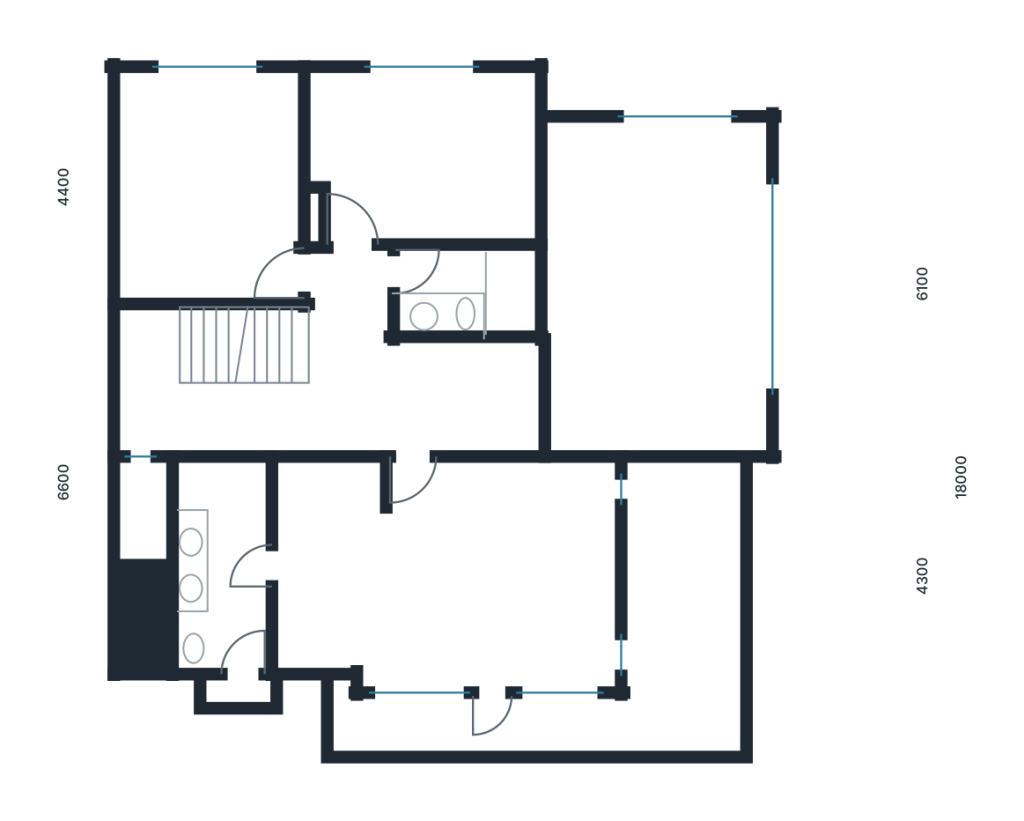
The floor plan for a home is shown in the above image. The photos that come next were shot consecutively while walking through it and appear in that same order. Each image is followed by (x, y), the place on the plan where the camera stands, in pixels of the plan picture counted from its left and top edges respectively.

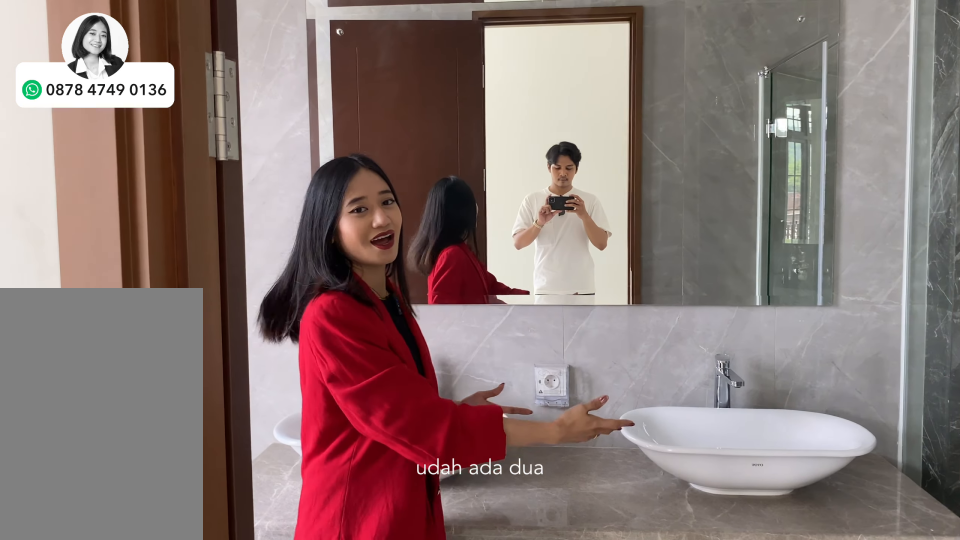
(236, 553)
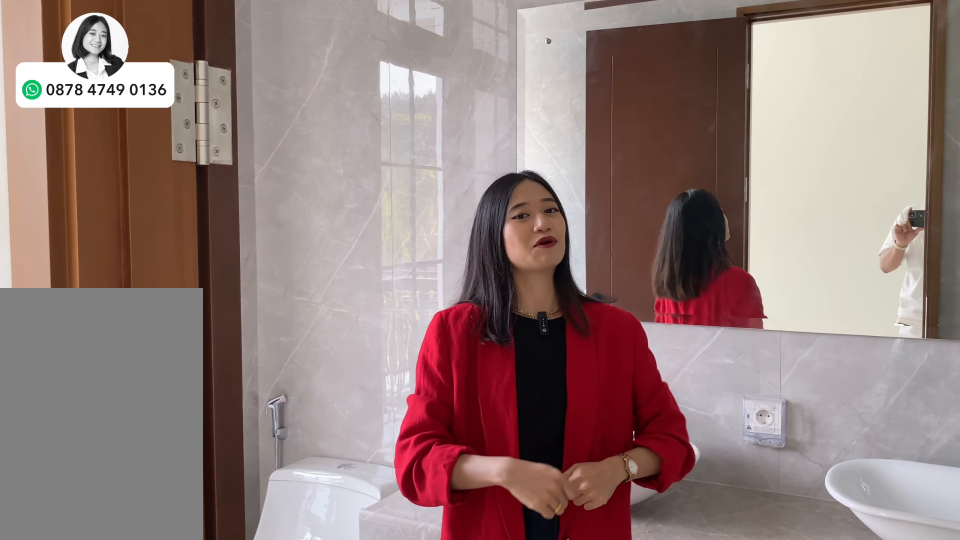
(236, 553)
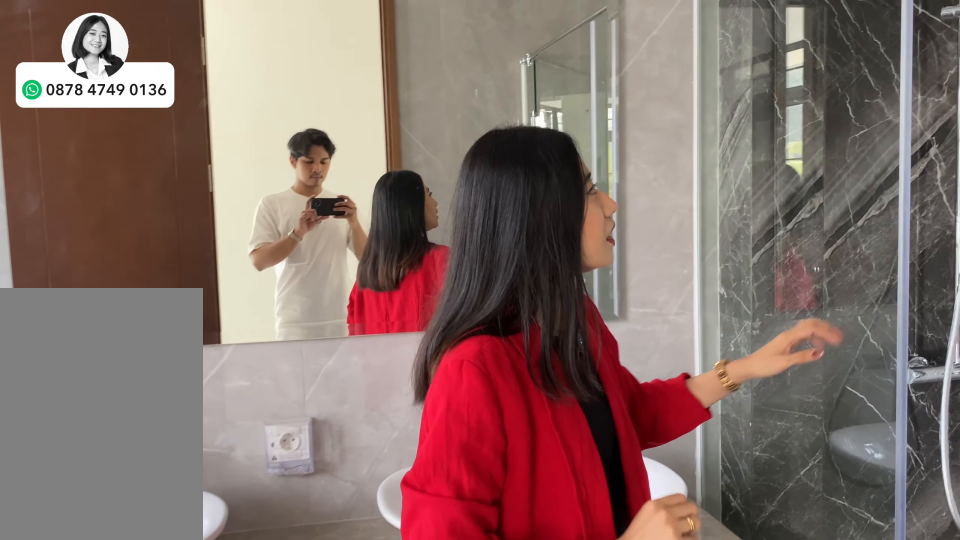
(236, 553)
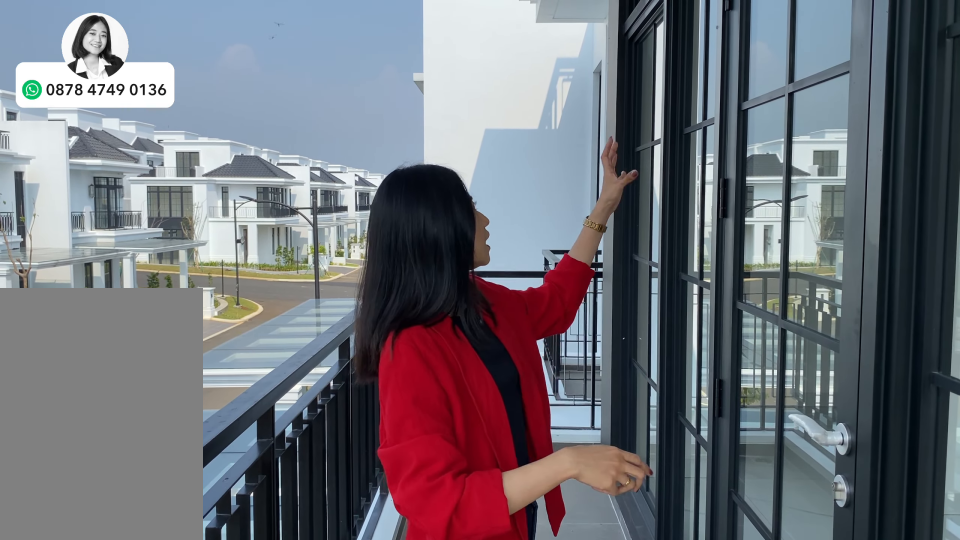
(536, 729)
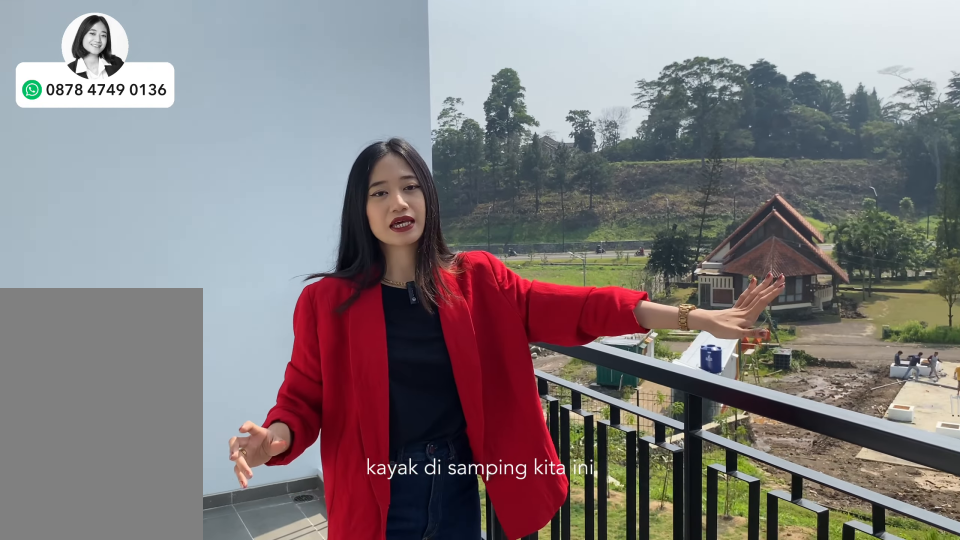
(697, 589)
